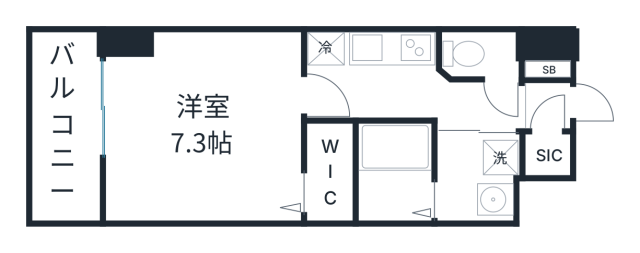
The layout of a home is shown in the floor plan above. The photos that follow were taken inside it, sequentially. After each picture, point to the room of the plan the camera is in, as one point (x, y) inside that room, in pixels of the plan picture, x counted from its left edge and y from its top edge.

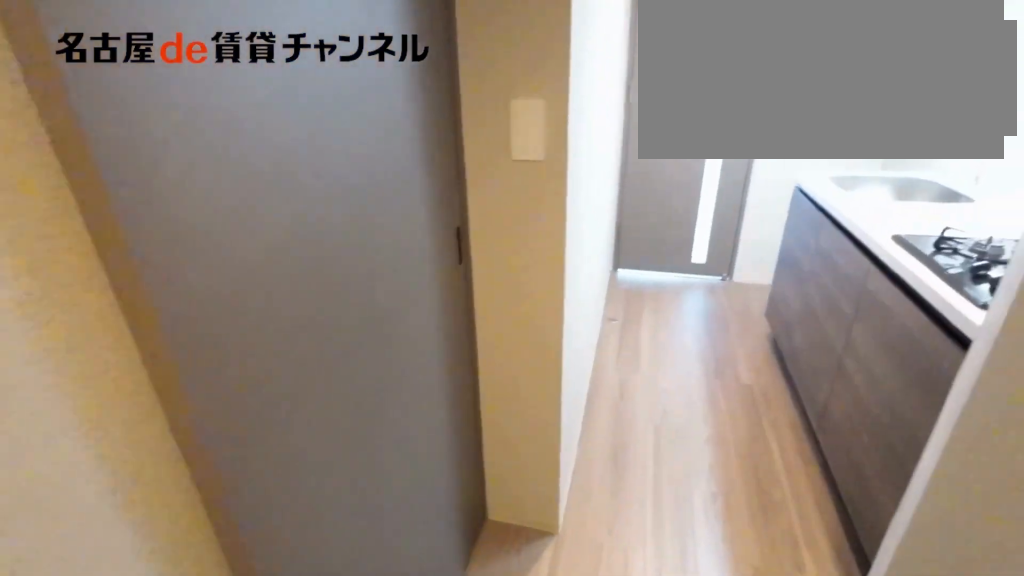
(411, 96)
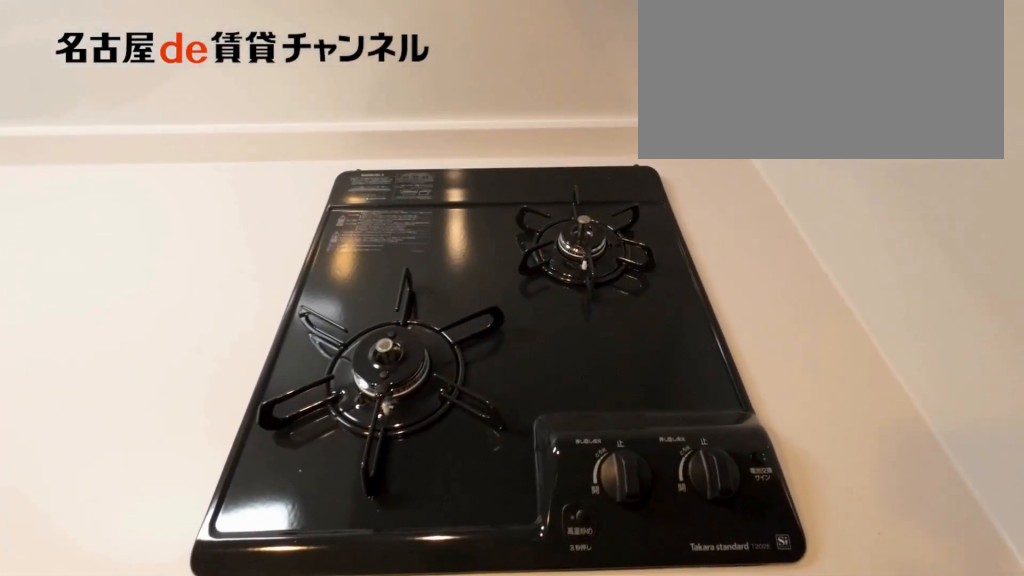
(371, 48)
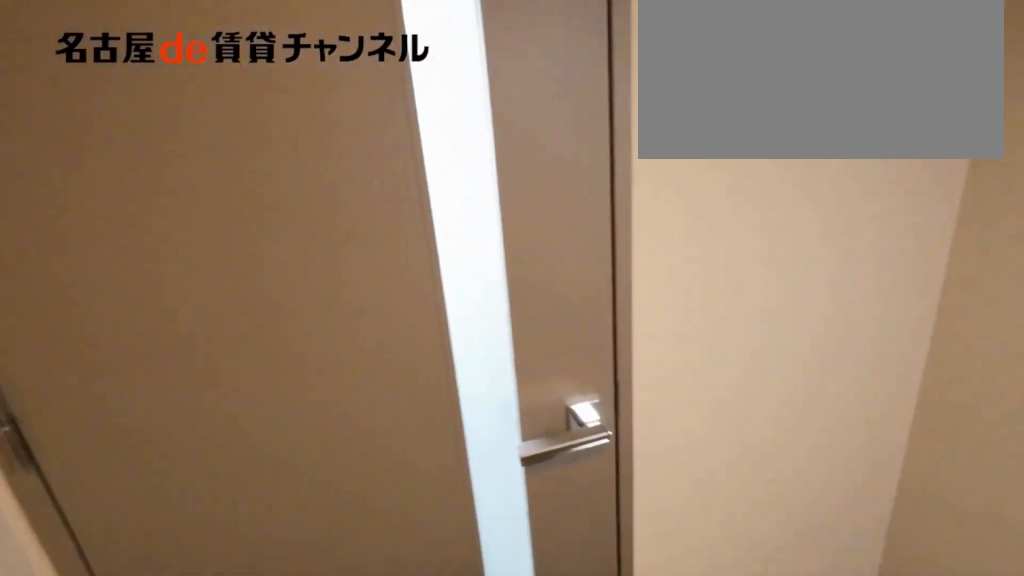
(410, 96)
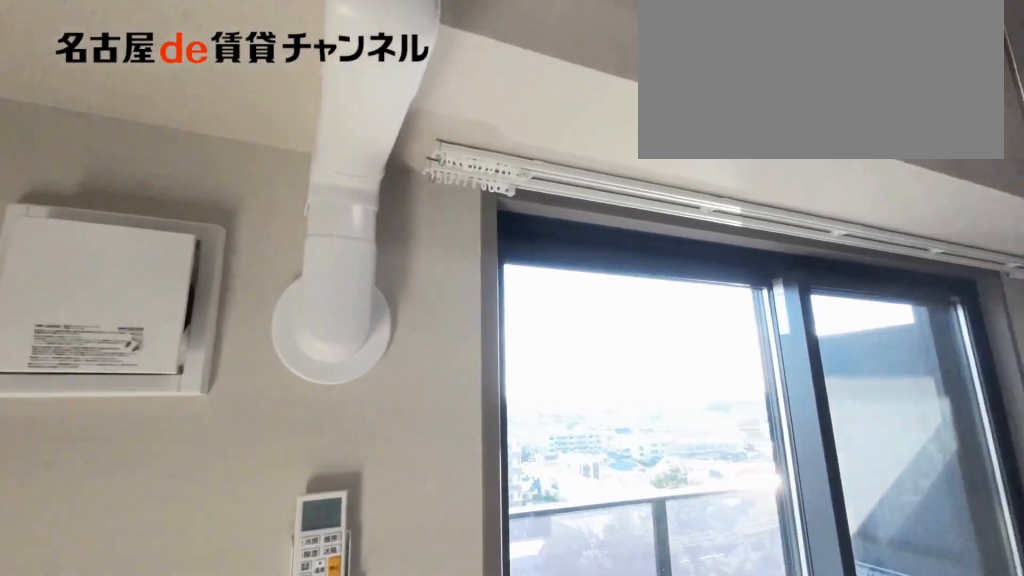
(205, 129)
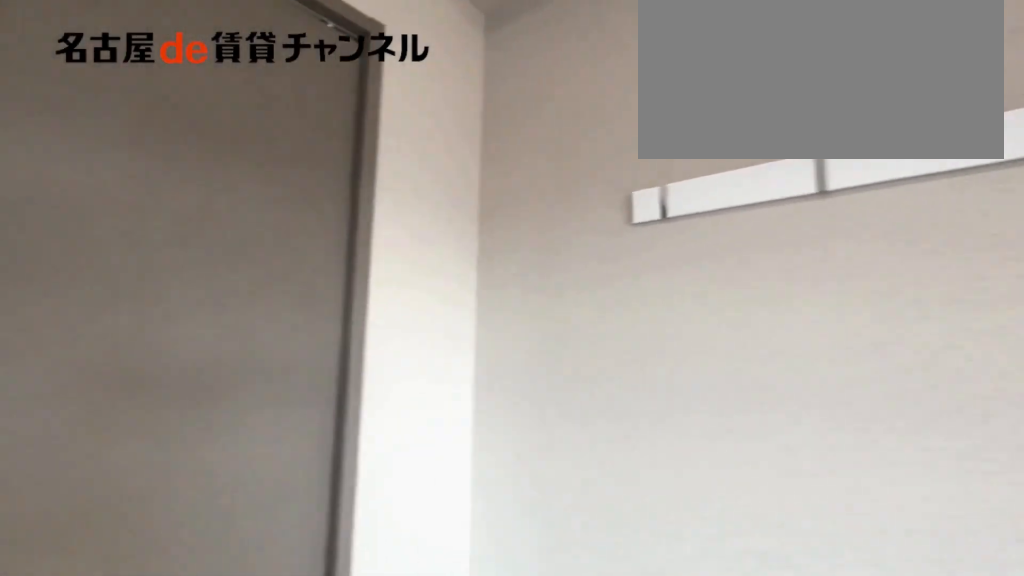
(205, 129)
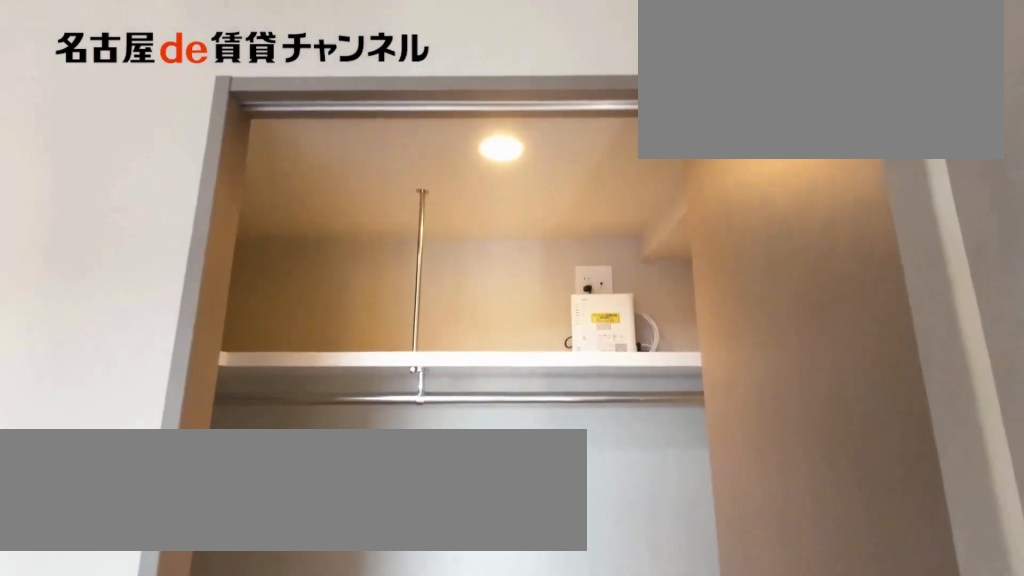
(329, 172)
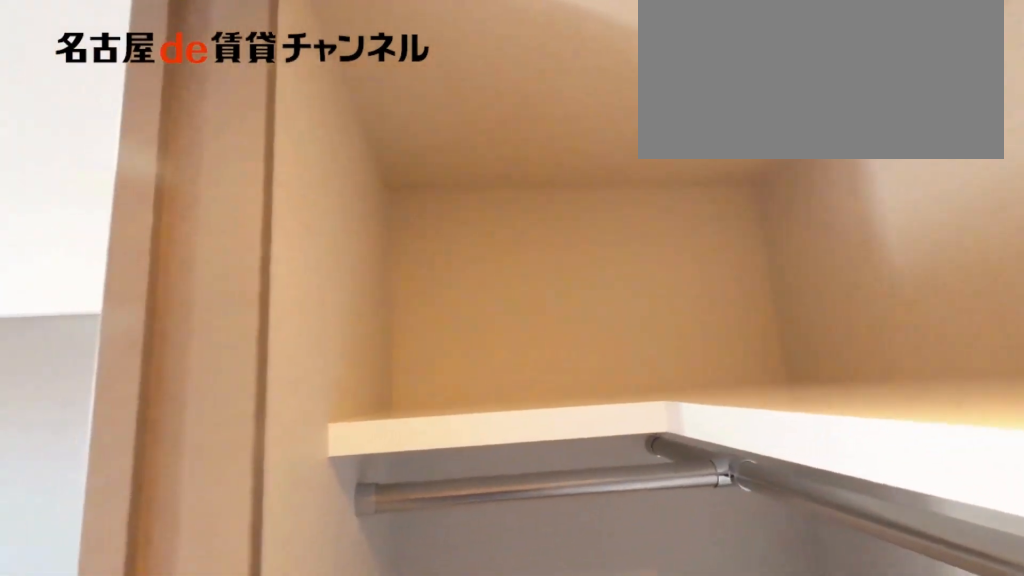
(329, 172)
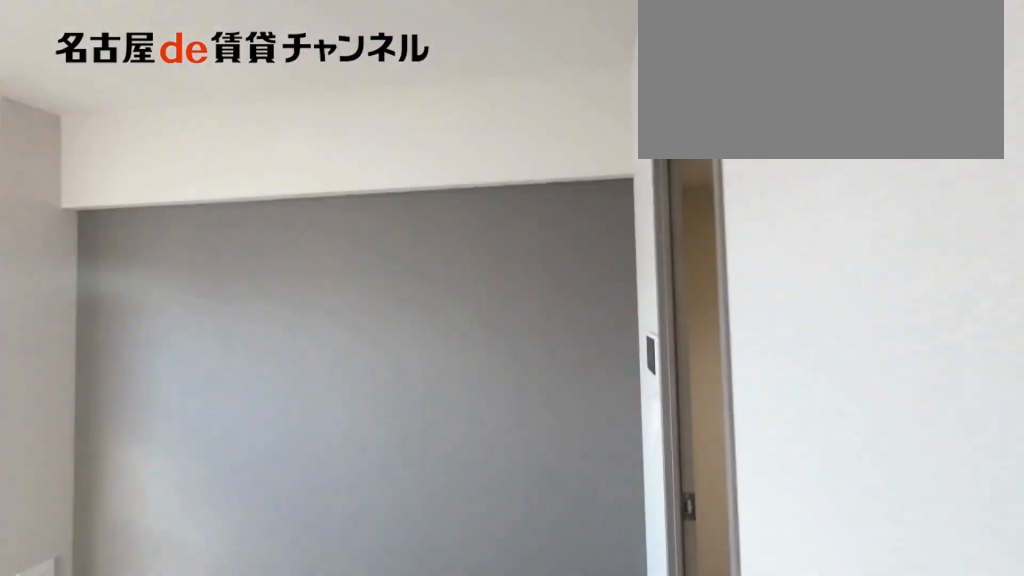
(205, 129)
